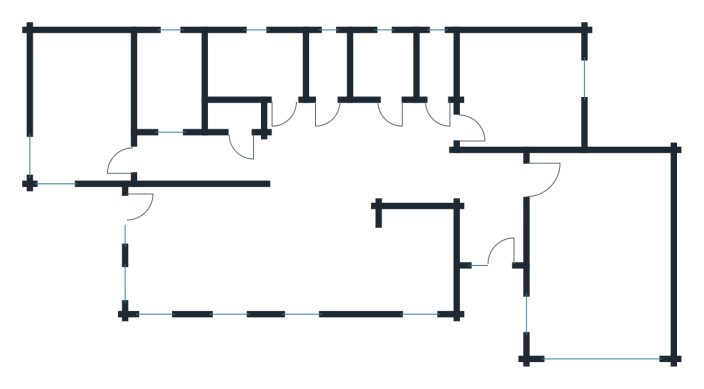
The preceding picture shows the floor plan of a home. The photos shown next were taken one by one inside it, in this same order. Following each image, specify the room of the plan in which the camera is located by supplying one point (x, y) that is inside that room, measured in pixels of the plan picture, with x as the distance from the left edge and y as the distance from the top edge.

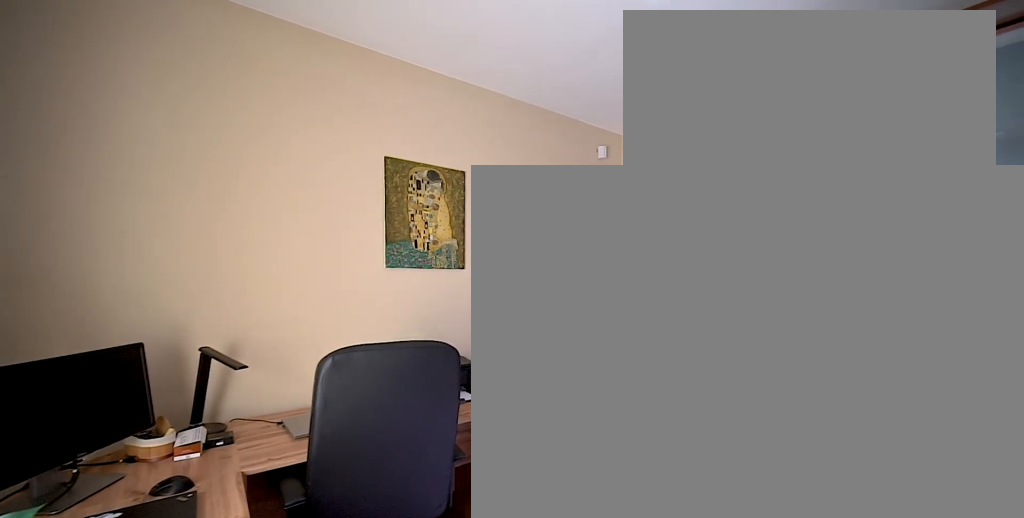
(517, 90)
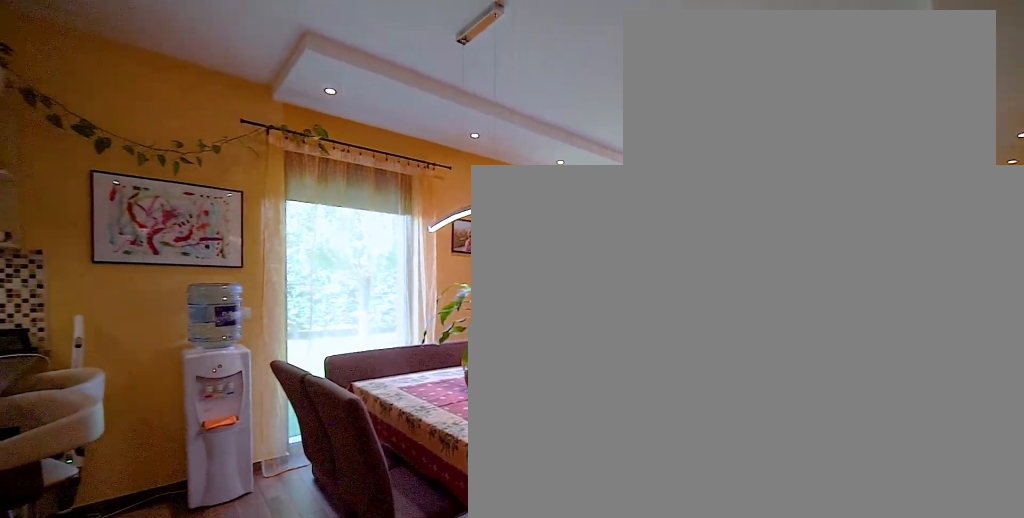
(297, 248)
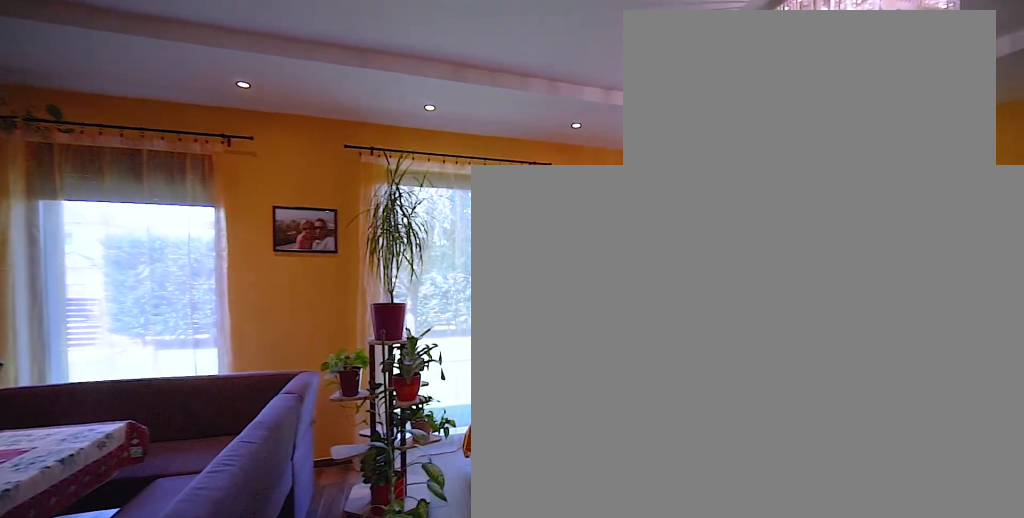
(297, 248)
